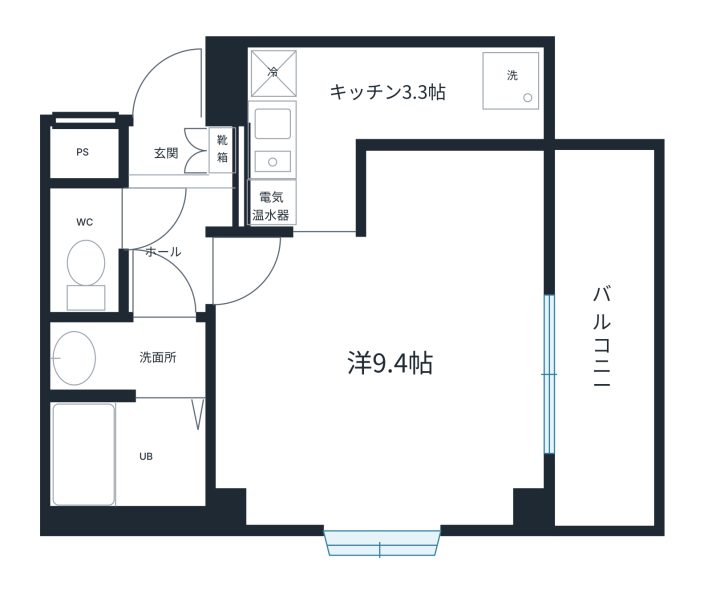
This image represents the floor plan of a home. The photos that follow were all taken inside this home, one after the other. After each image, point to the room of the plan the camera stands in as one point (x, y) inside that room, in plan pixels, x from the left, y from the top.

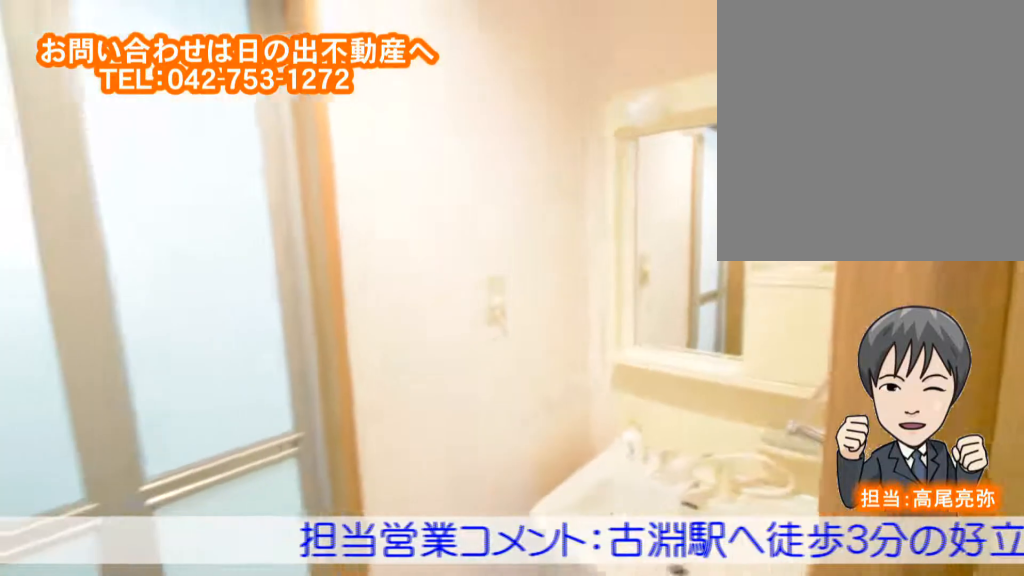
(121, 358)
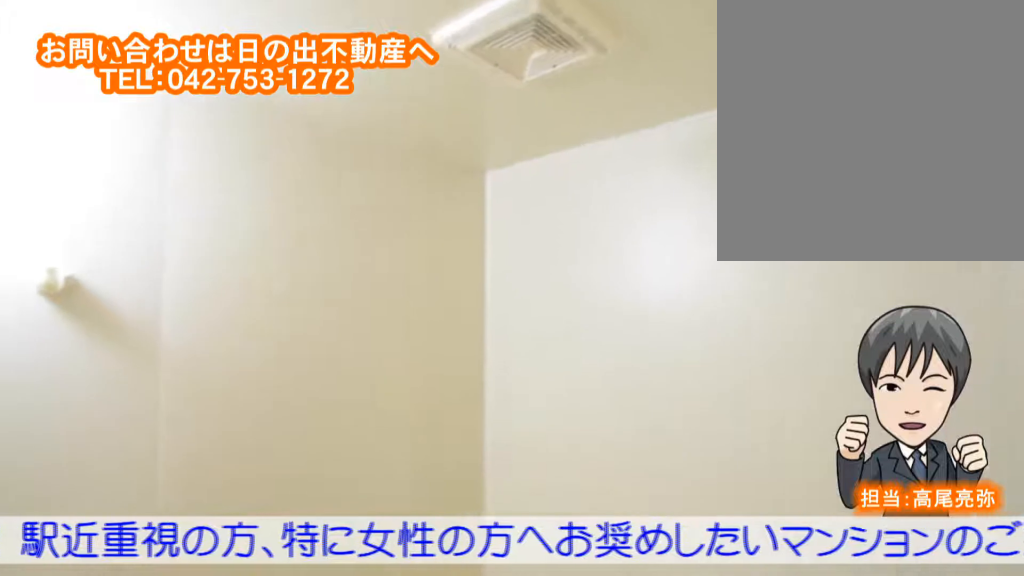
(116, 448)
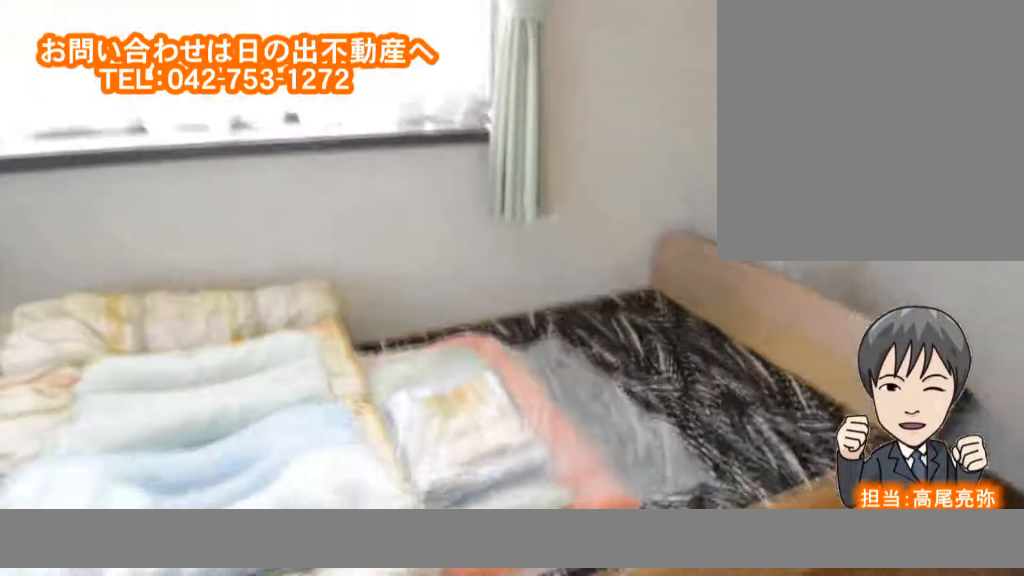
(398, 404)
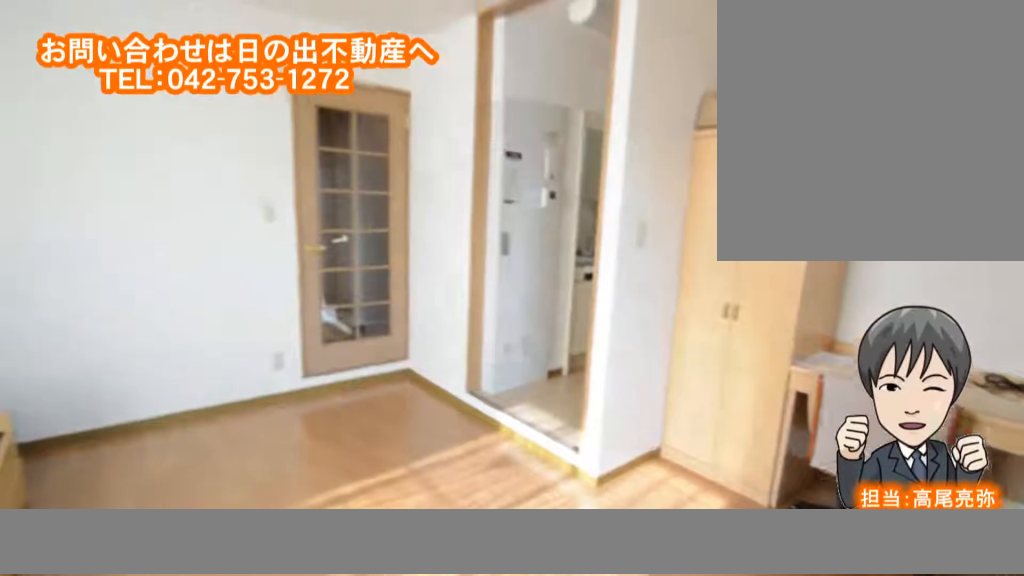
(398, 404)
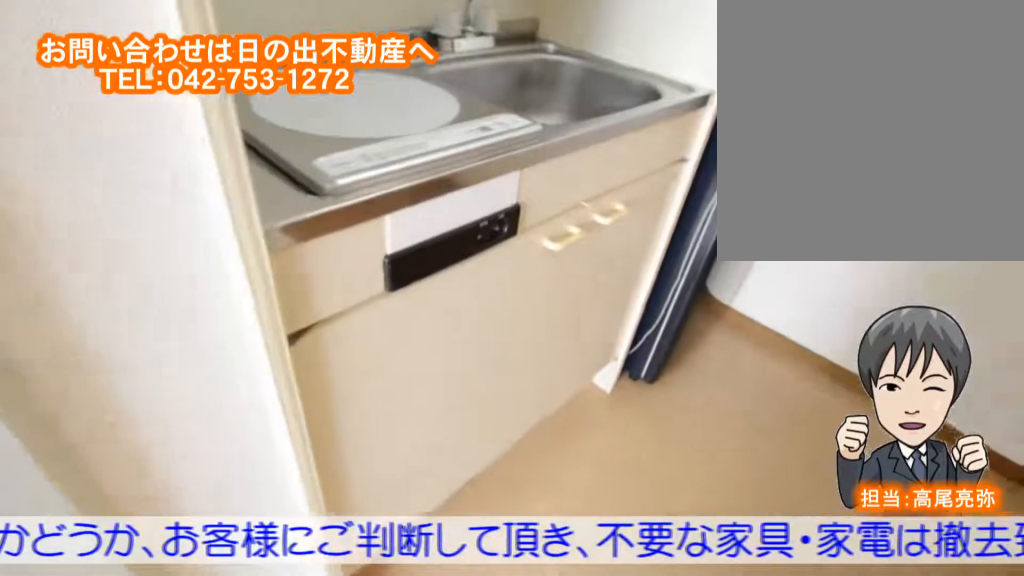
(352, 103)
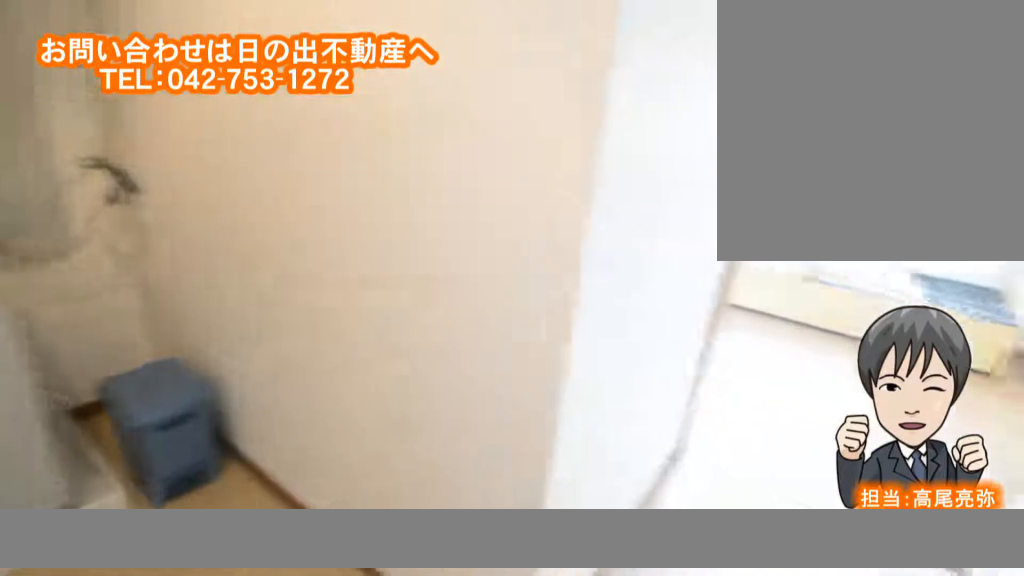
(351, 104)
